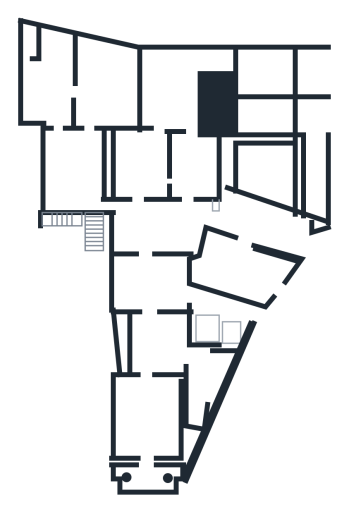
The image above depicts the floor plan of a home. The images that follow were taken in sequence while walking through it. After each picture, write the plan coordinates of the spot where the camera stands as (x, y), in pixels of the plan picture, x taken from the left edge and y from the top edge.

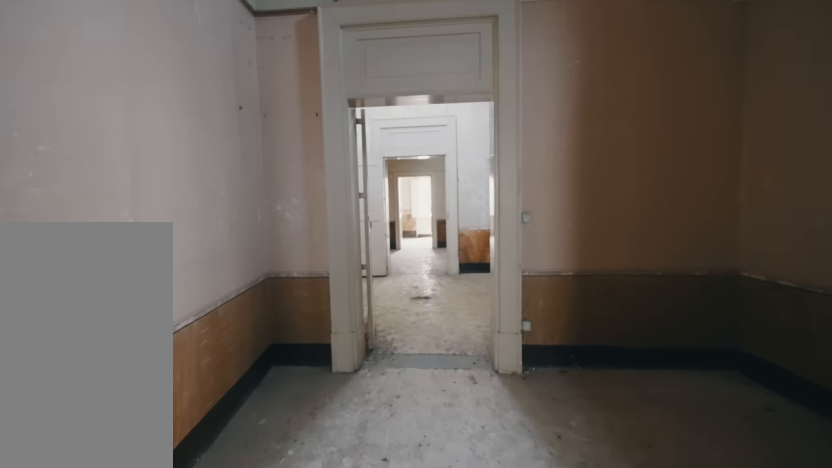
(149, 325)
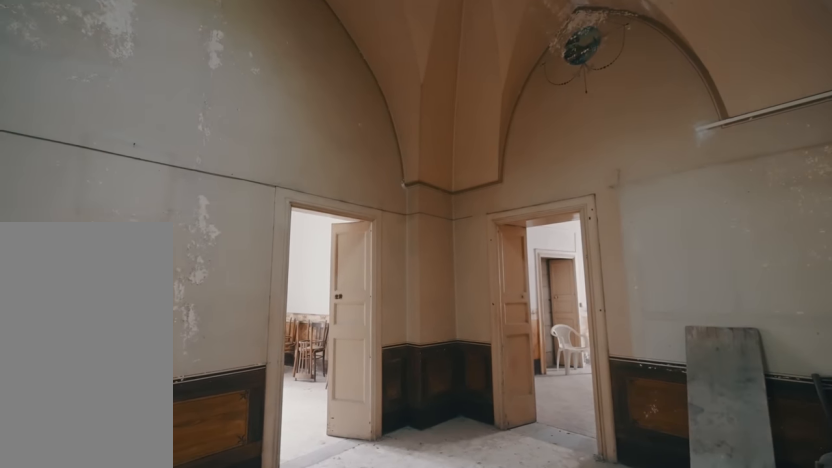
(159, 231)
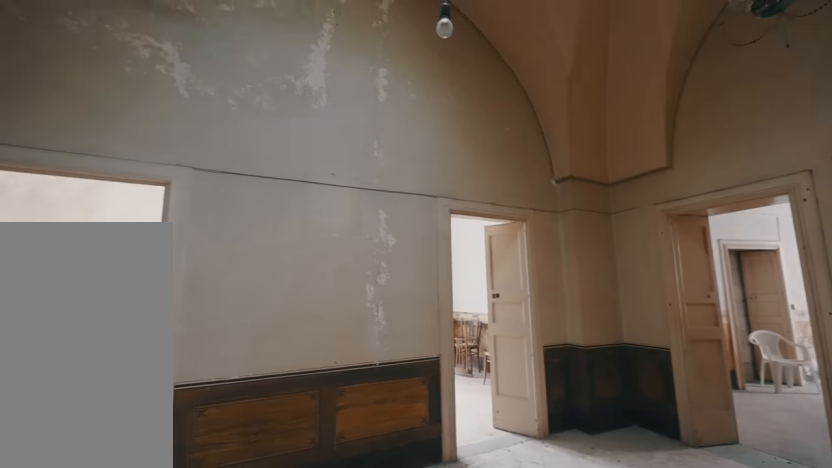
(158, 231)
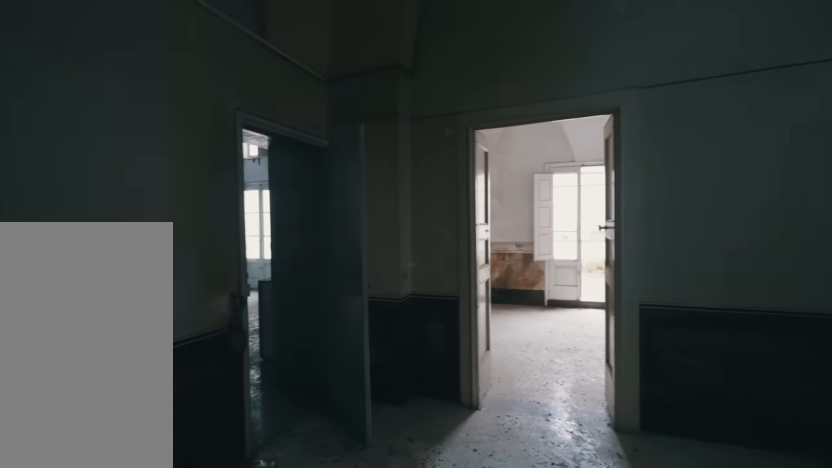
(158, 231)
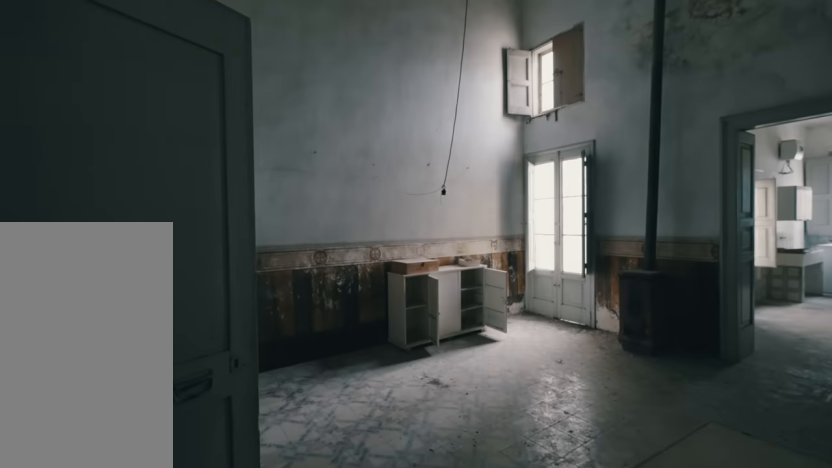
(75, 174)
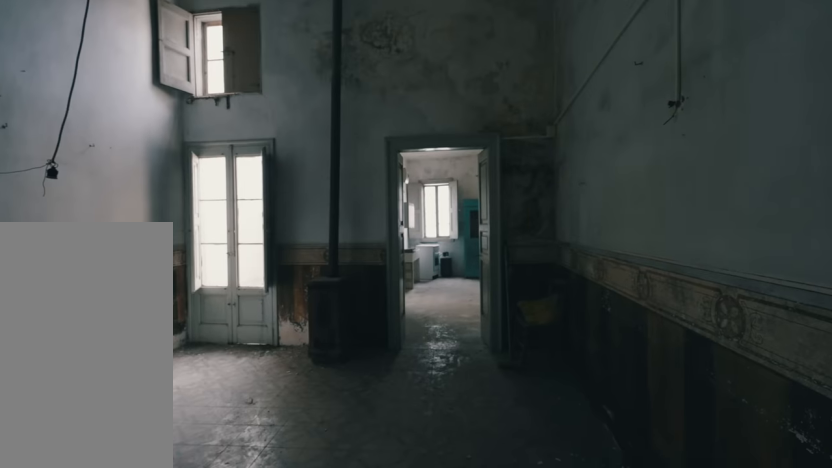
(75, 174)
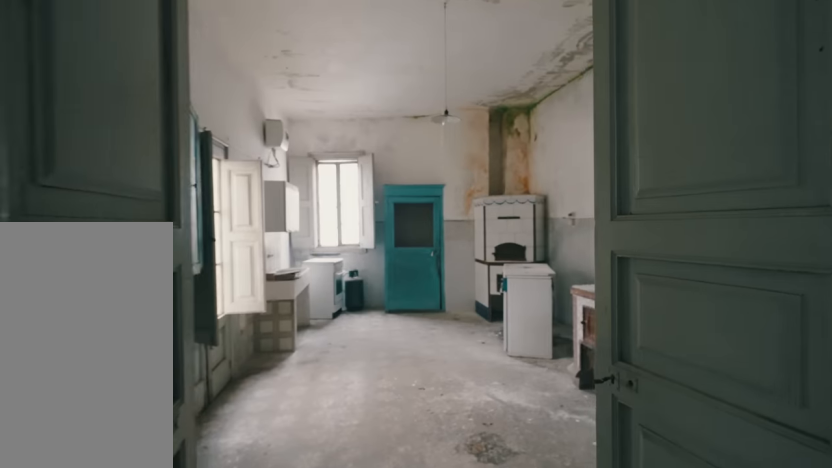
(85, 134)
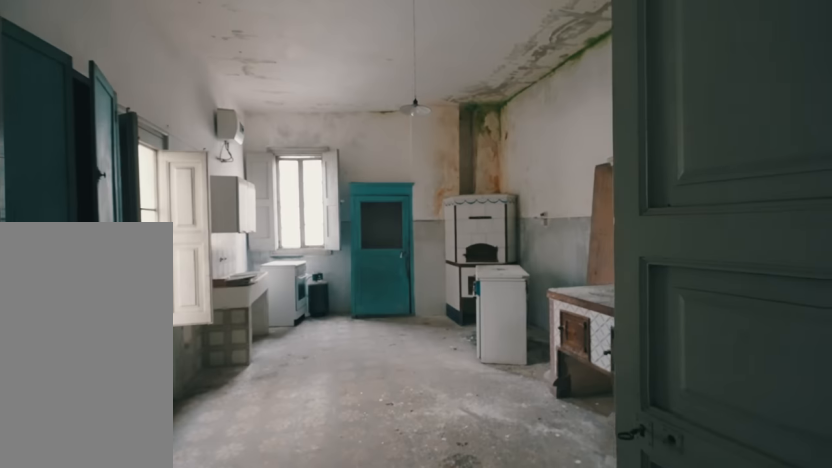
(89, 117)
